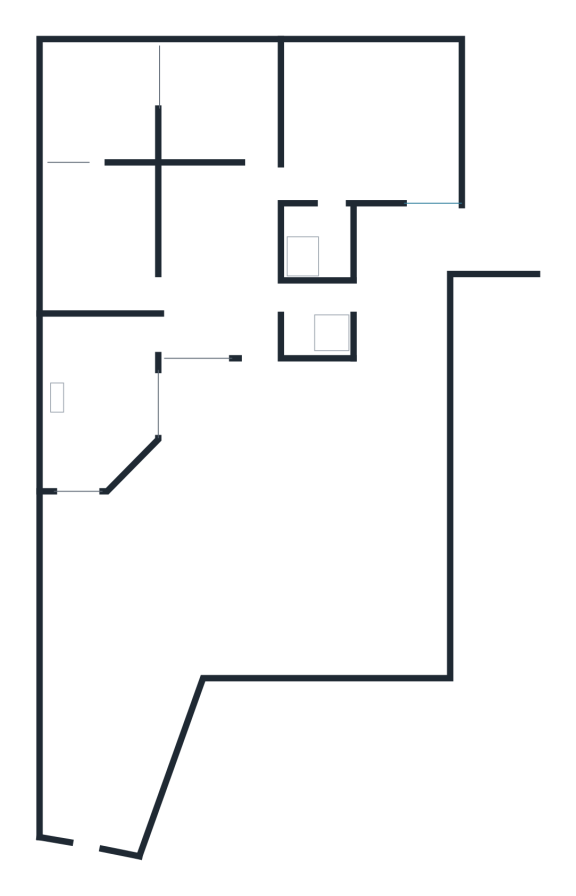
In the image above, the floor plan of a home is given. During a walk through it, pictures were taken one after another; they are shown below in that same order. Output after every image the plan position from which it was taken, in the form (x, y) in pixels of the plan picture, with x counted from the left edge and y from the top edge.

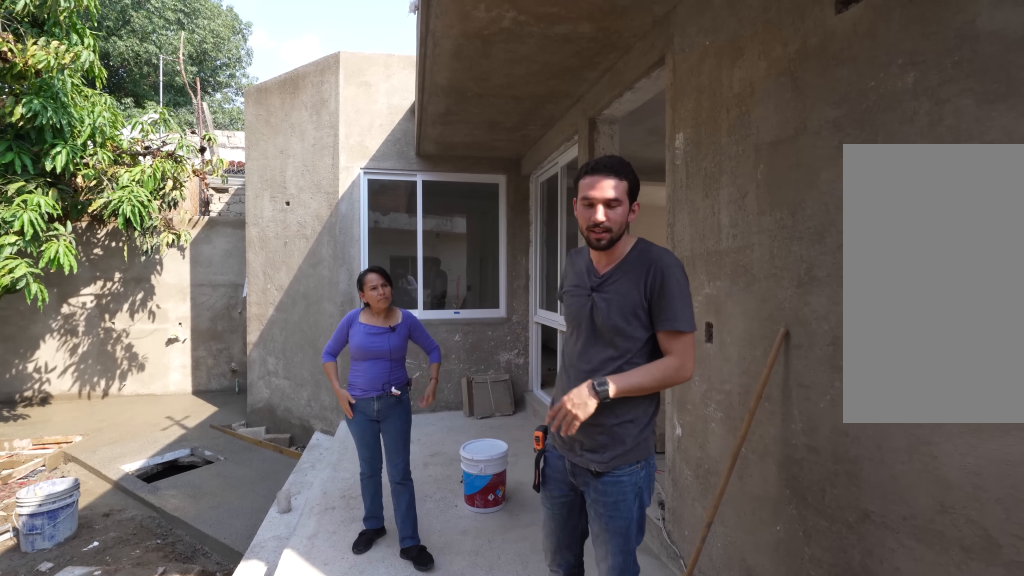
(414, 405)
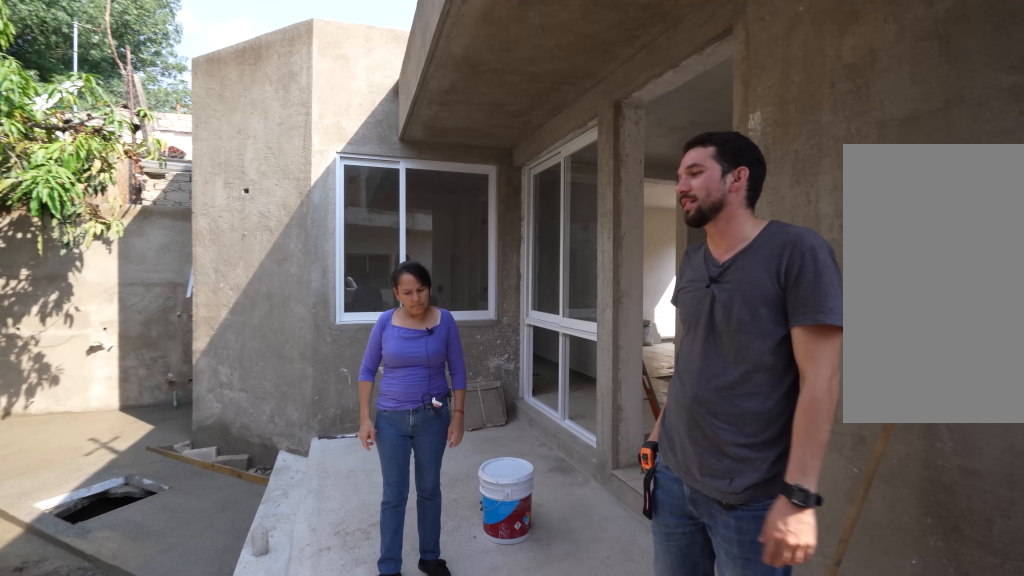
(394, 416)
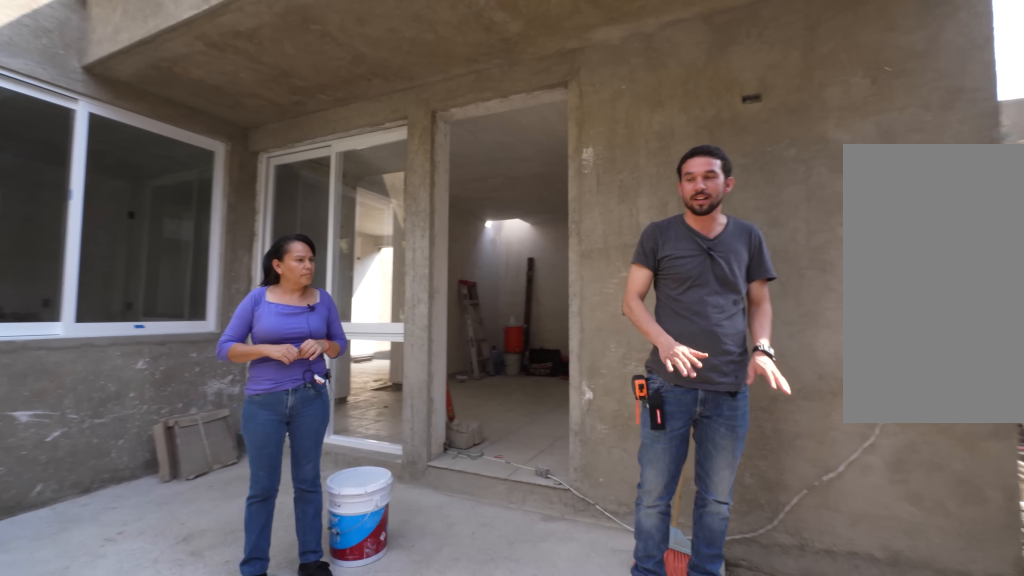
(362, 447)
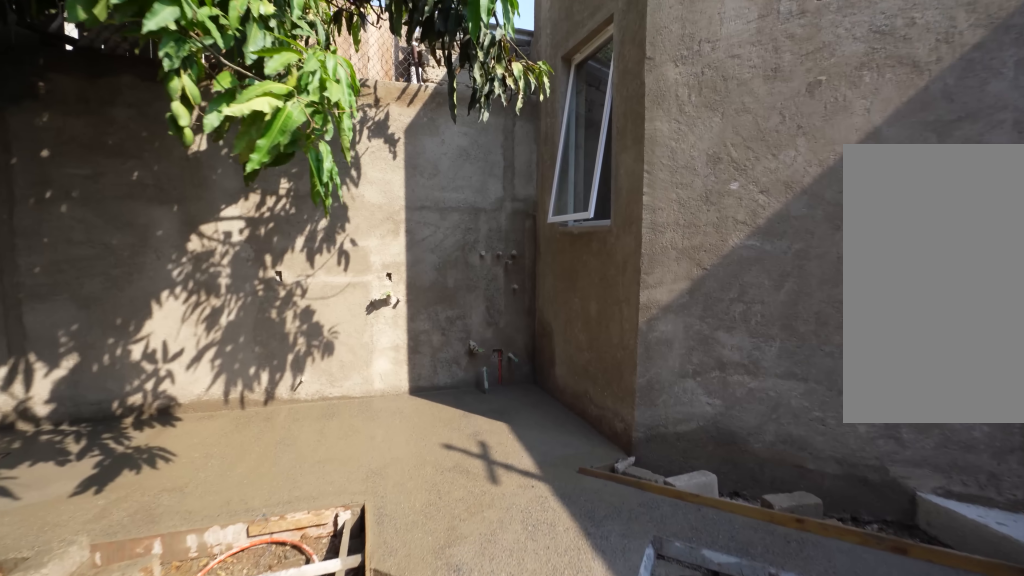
(194, 573)
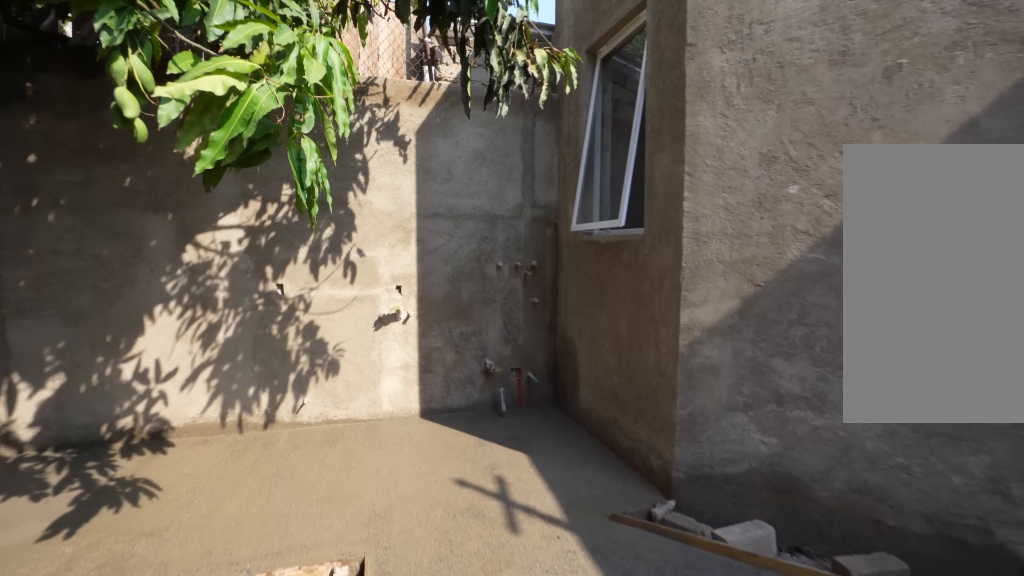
(181, 575)
